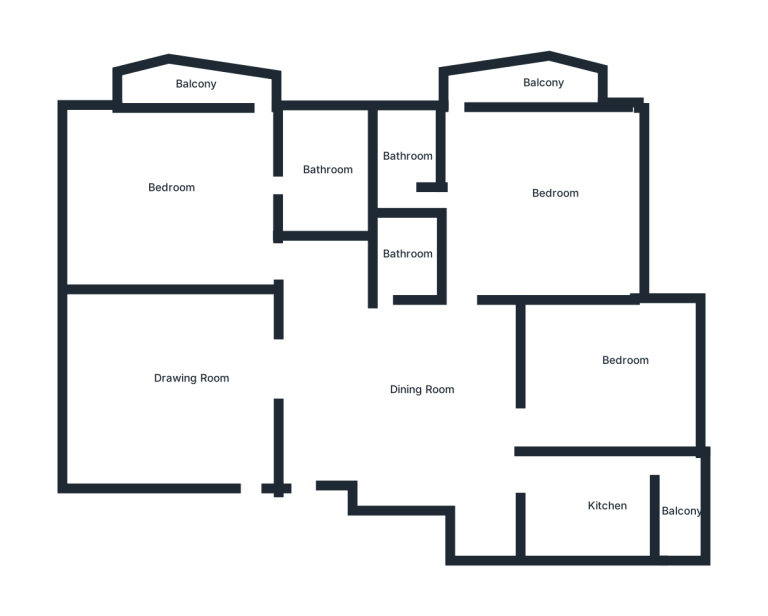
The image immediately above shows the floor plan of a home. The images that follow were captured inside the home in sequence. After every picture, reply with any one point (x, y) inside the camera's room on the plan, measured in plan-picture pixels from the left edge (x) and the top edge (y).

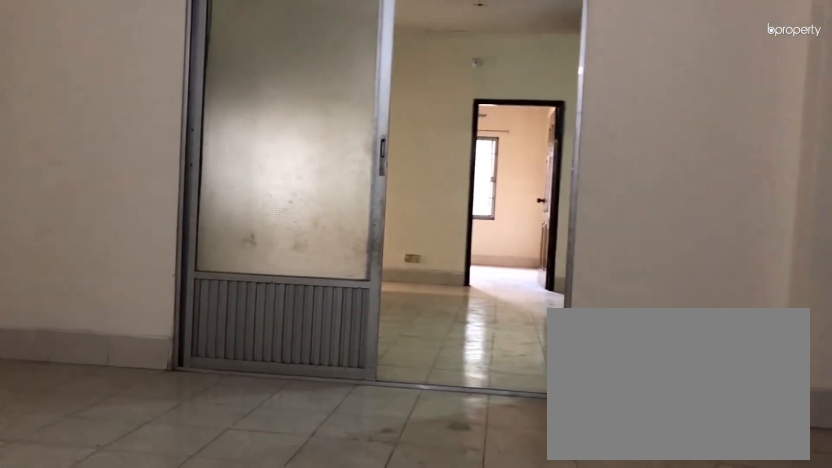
(155, 386)
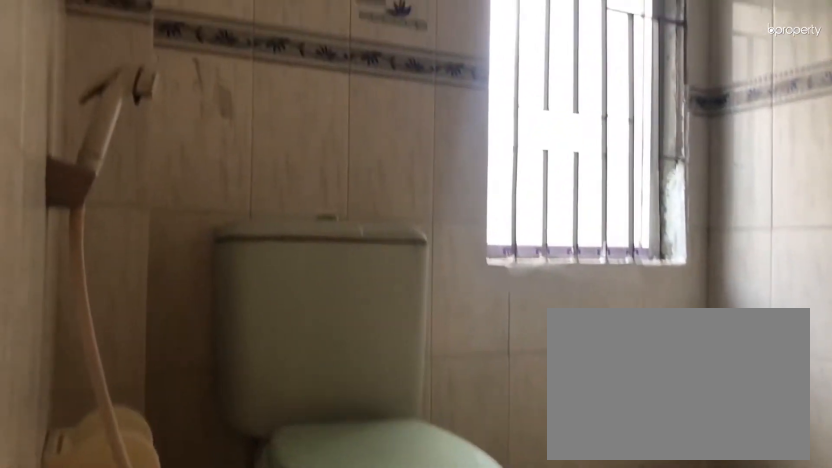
(323, 178)
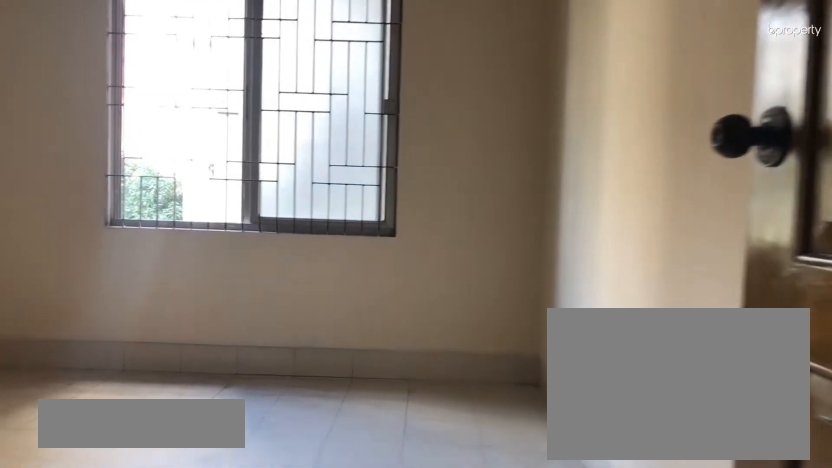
(610, 365)
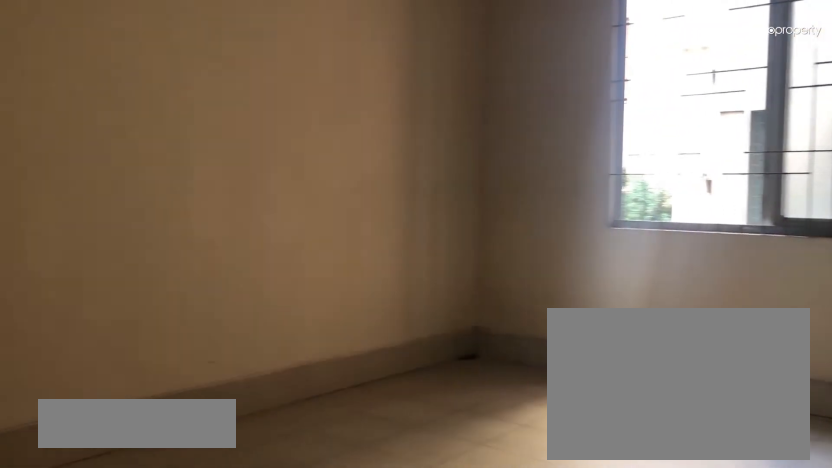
(610, 365)
